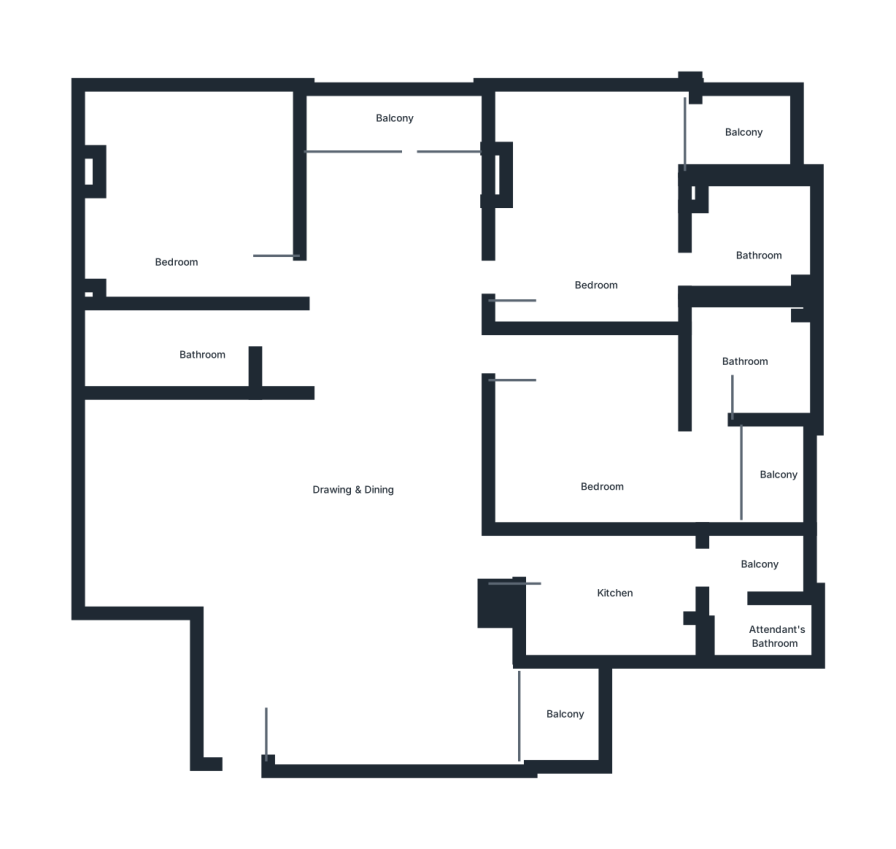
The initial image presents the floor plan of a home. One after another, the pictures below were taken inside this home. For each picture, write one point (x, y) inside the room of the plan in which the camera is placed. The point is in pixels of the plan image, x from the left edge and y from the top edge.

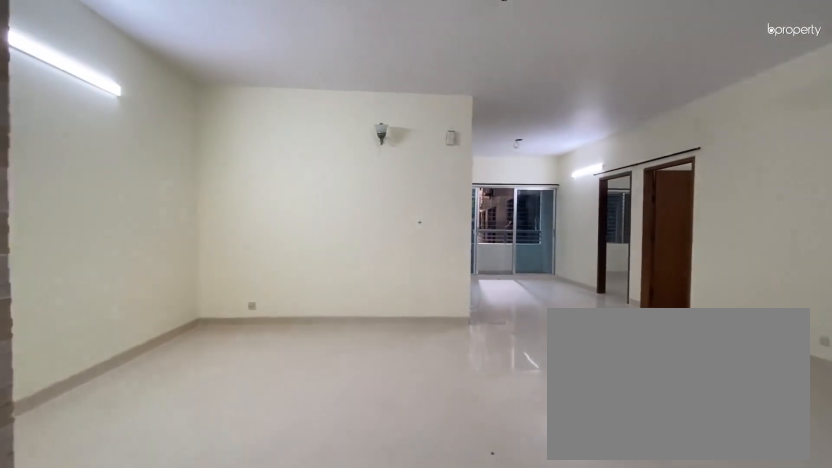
(233, 584)
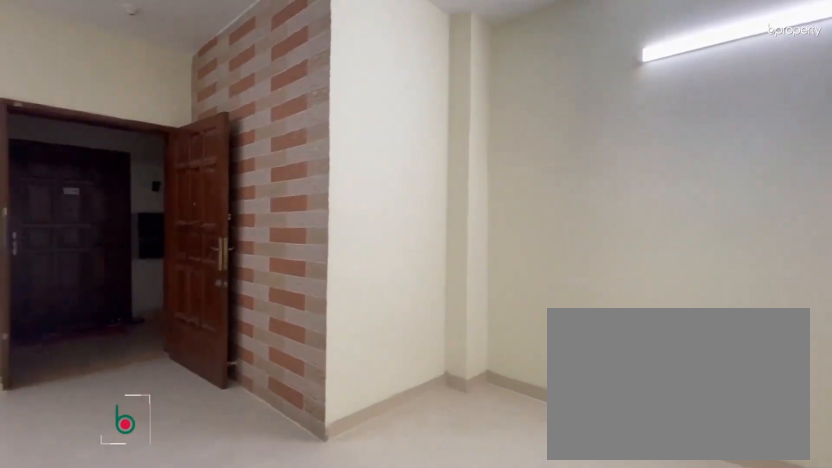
(360, 469)
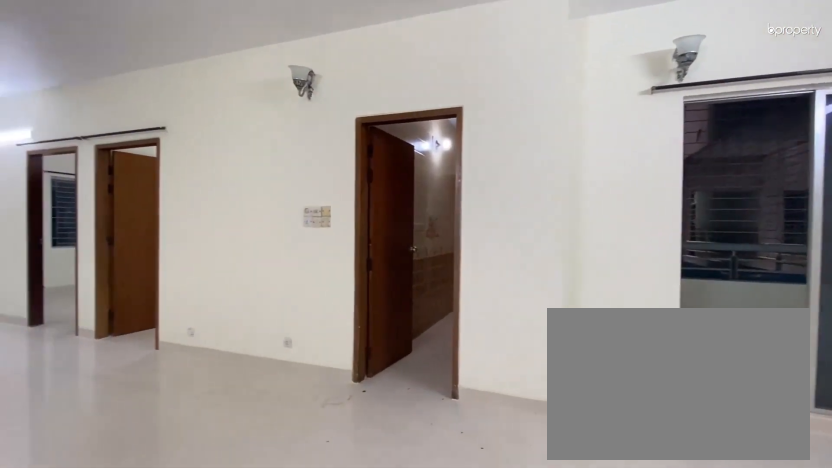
(360, 469)
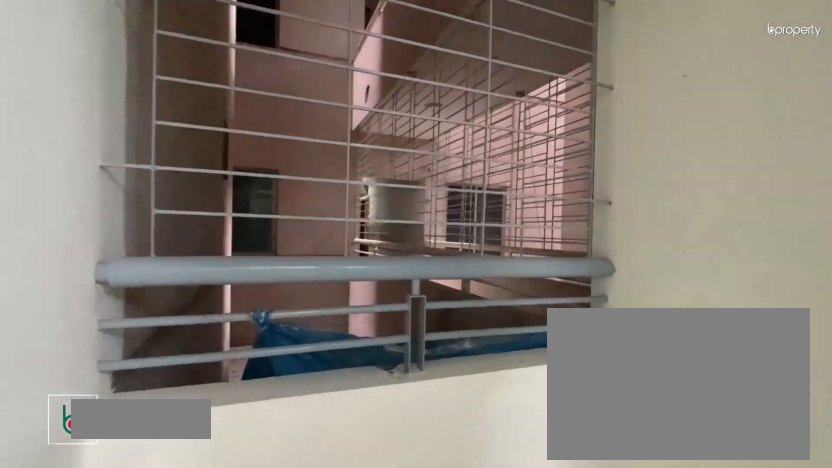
(568, 713)
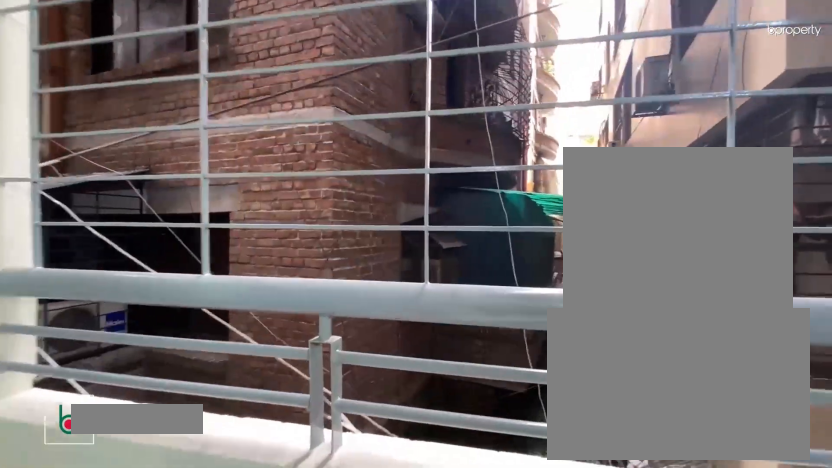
(389, 129)
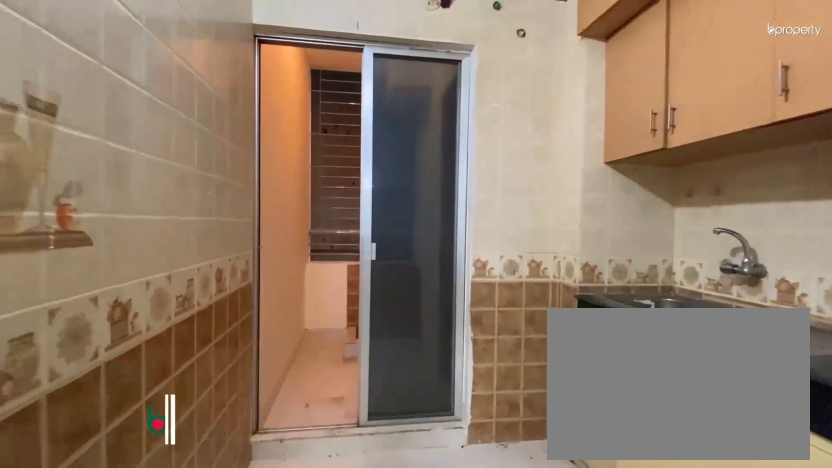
(629, 606)
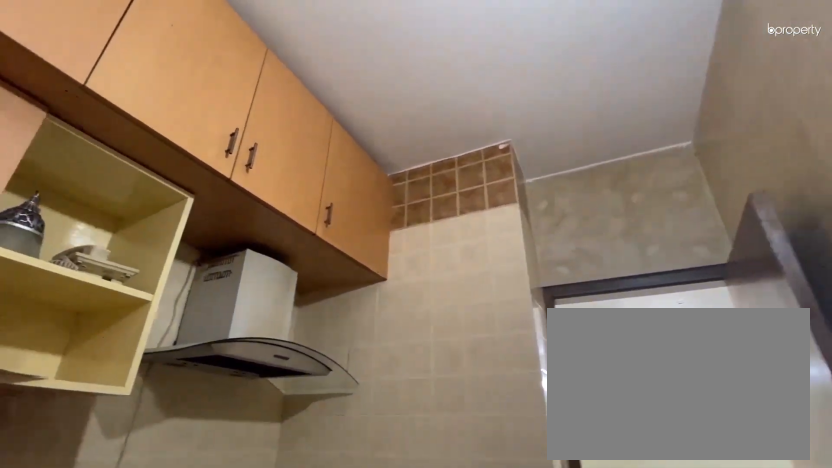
(629, 606)
